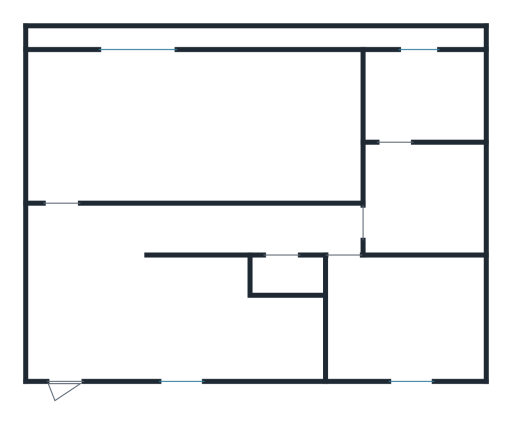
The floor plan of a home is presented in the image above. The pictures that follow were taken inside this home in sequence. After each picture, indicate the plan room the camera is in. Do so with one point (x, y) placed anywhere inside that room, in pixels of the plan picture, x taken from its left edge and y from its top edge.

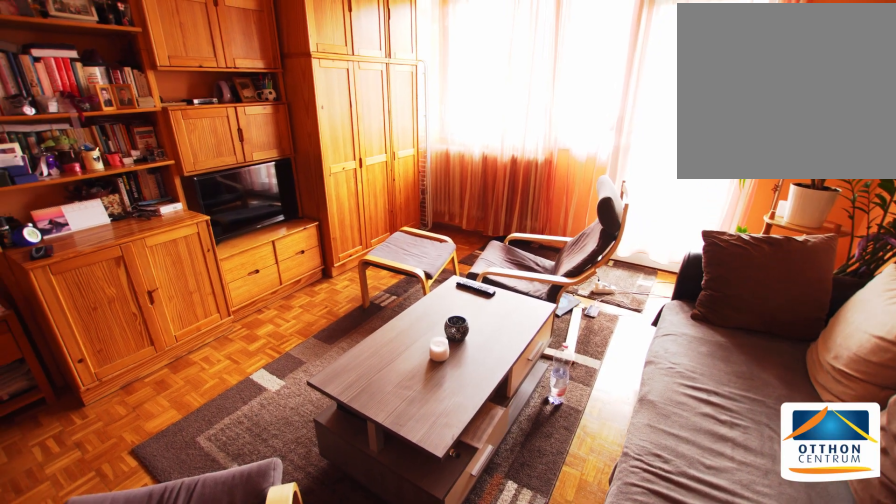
(191, 122)
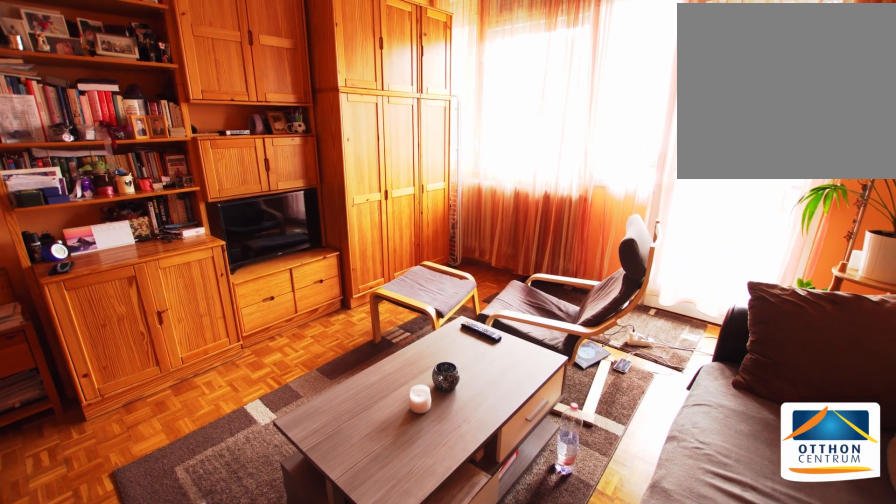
(190, 122)
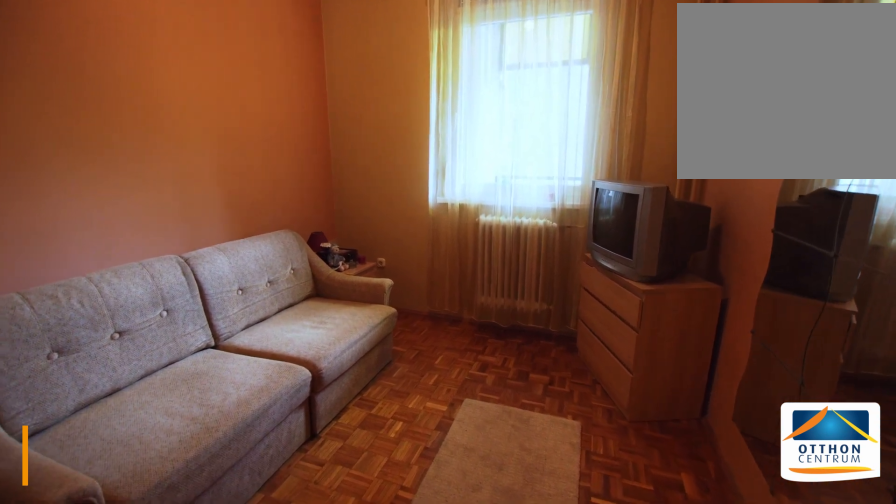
(408, 317)
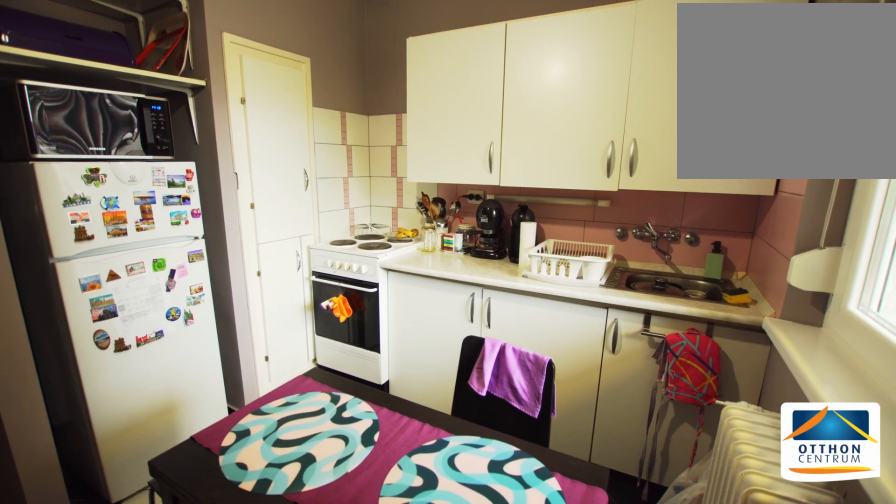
(177, 317)
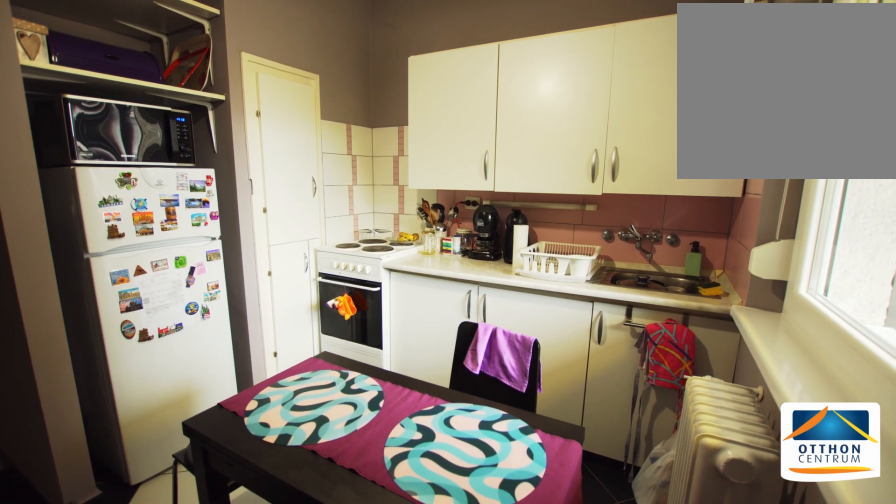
(178, 318)
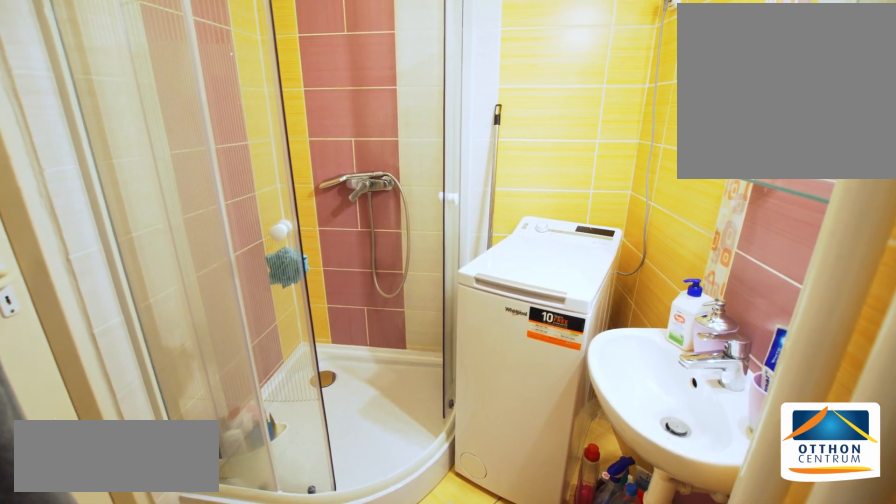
(432, 204)
